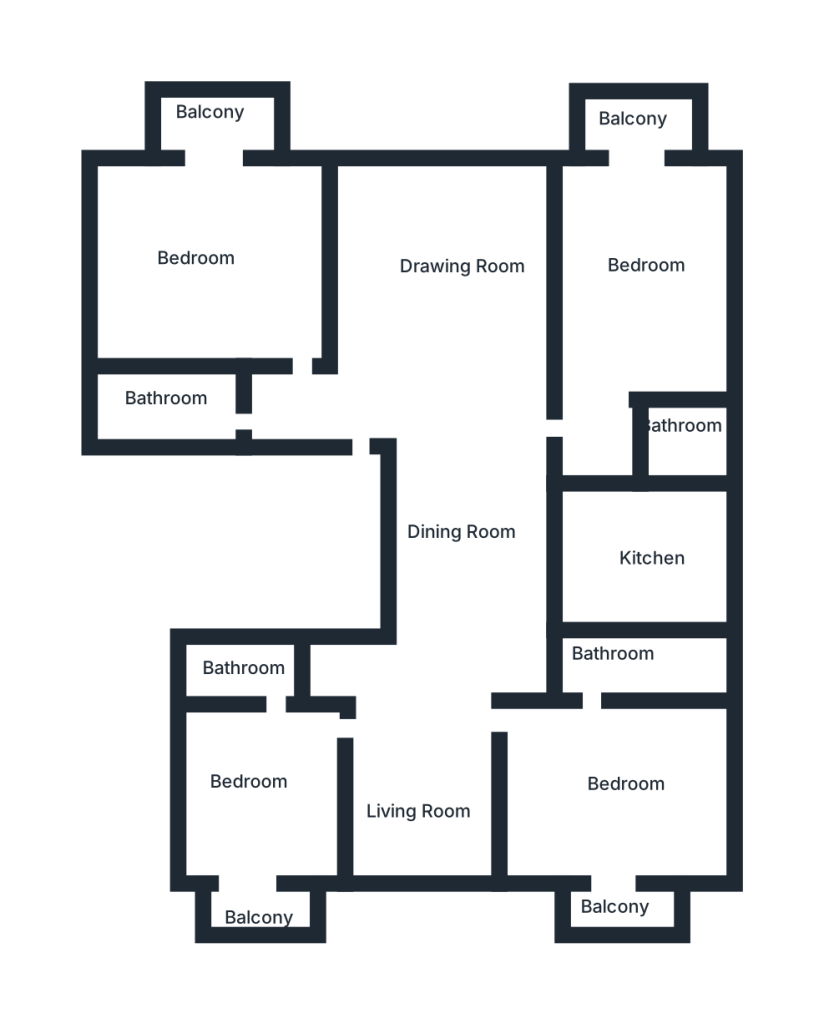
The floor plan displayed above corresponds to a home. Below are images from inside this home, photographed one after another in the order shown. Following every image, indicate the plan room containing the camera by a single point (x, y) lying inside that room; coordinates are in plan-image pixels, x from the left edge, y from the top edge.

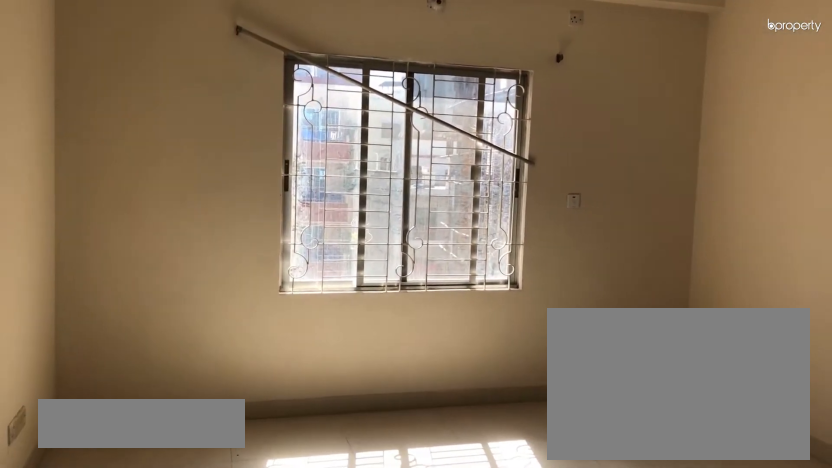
(467, 398)
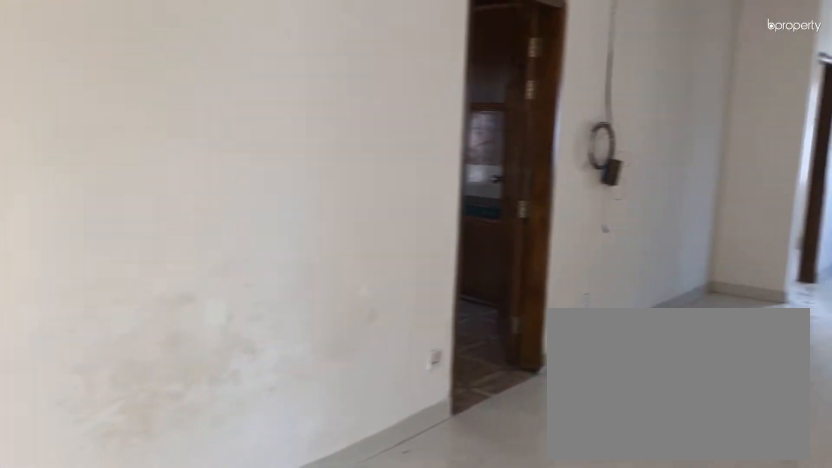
(464, 539)
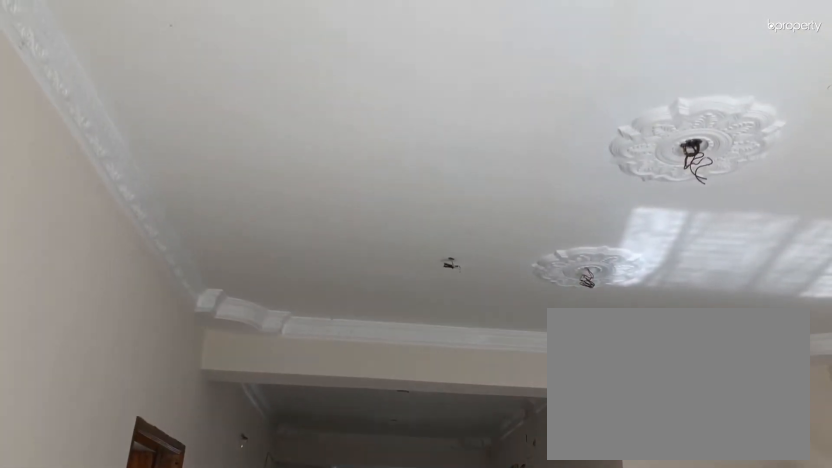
(439, 703)
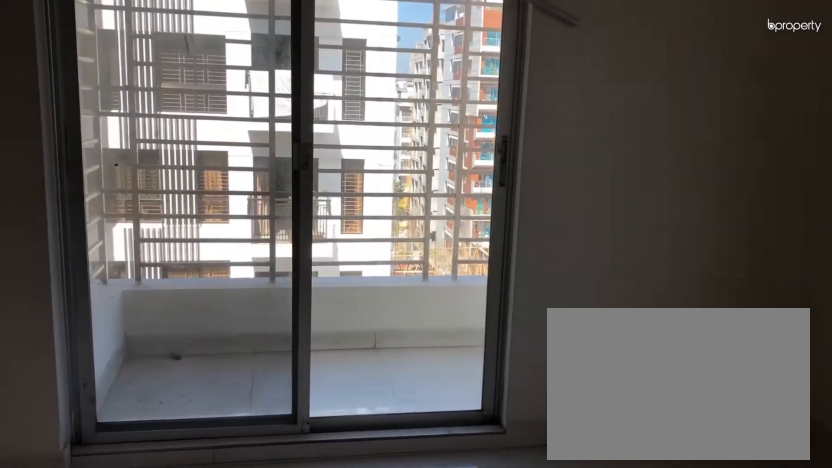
(268, 800)
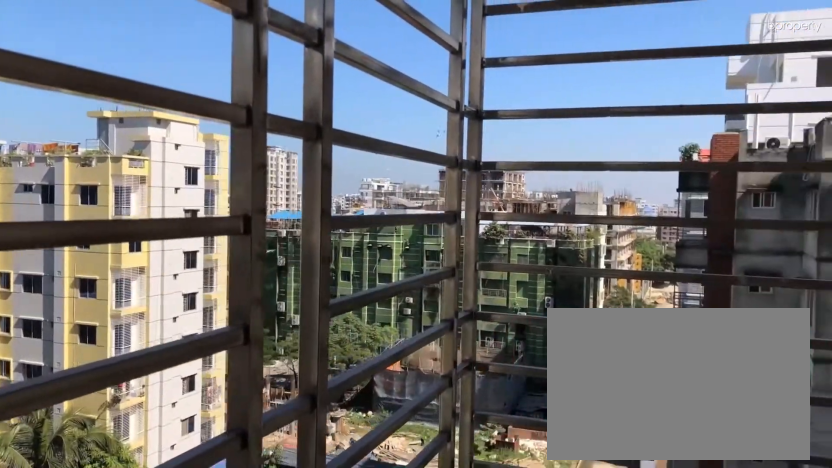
(262, 899)
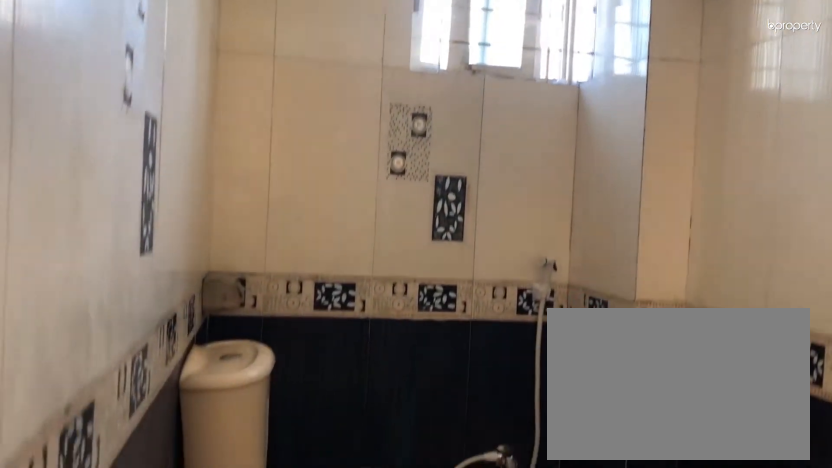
(245, 668)
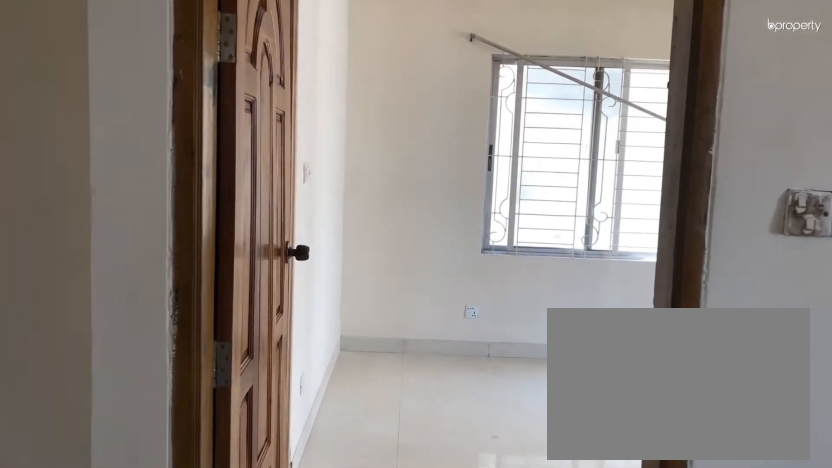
(494, 725)
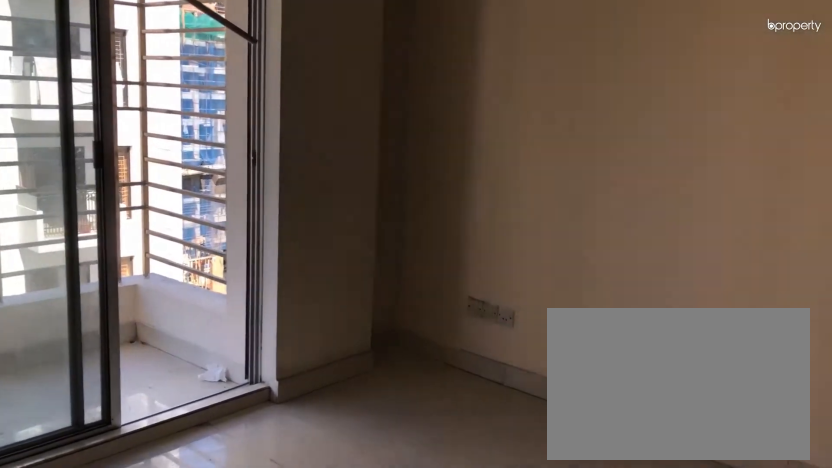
(613, 774)
